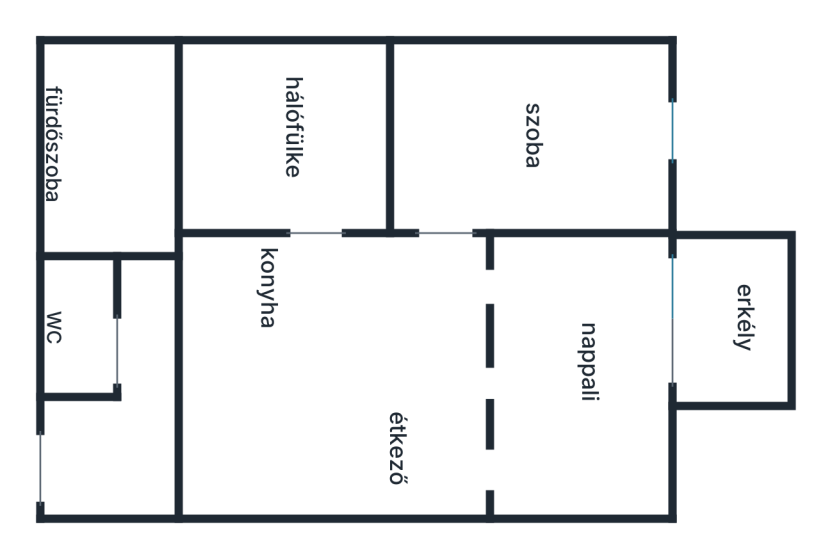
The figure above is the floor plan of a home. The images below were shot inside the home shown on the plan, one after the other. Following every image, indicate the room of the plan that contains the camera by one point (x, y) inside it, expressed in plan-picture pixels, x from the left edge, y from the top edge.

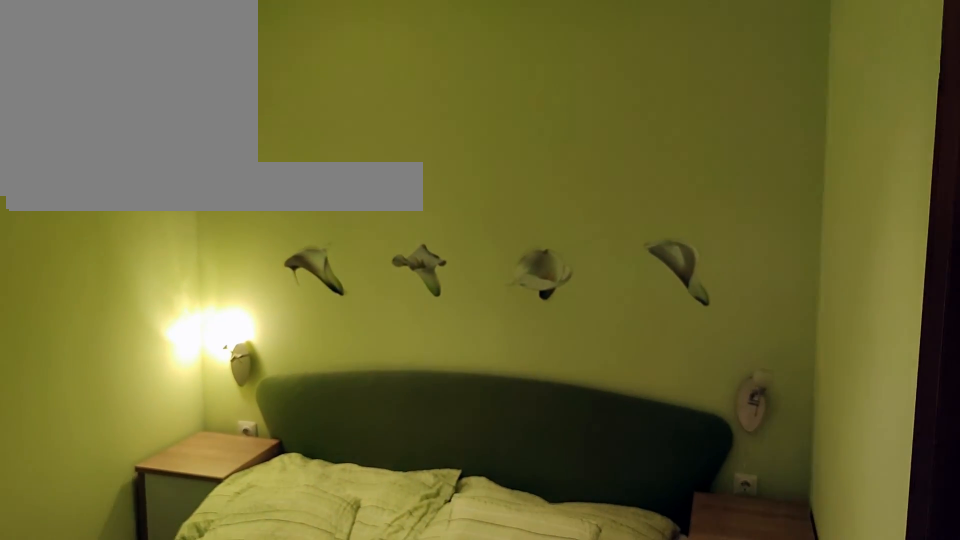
(272, 124)
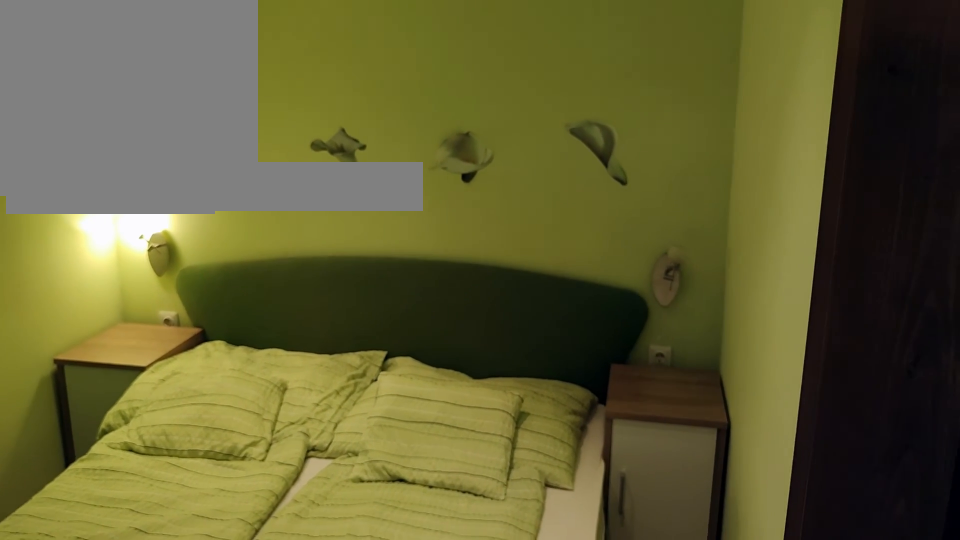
(272, 124)
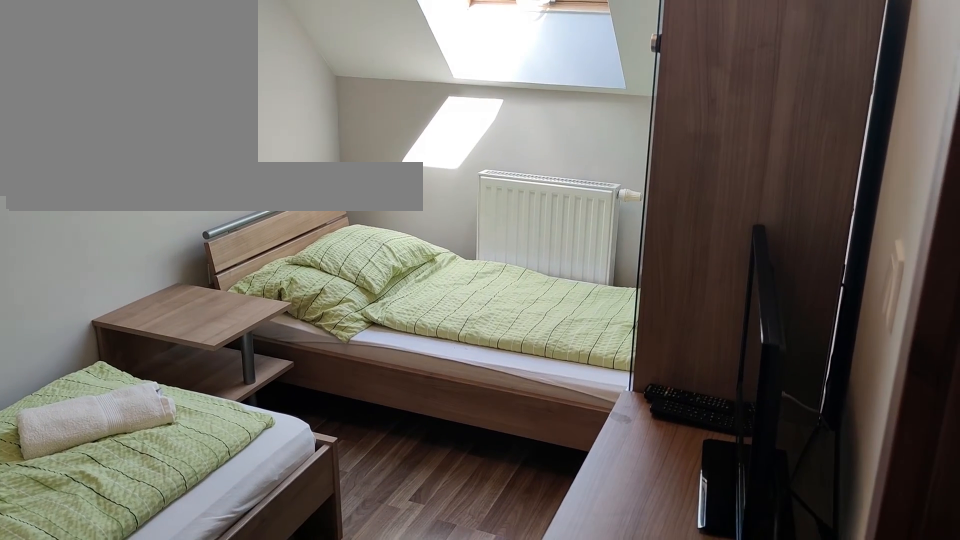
(533, 124)
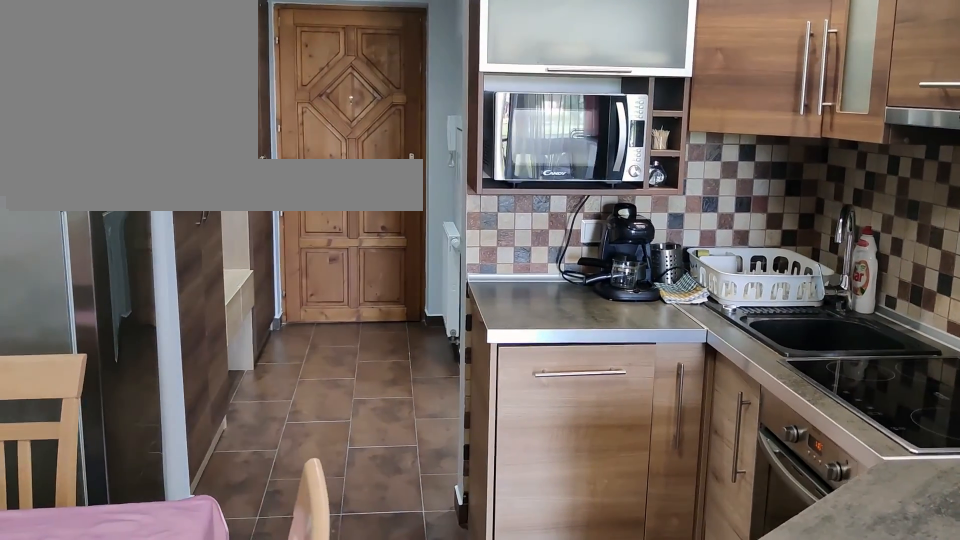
(326, 388)
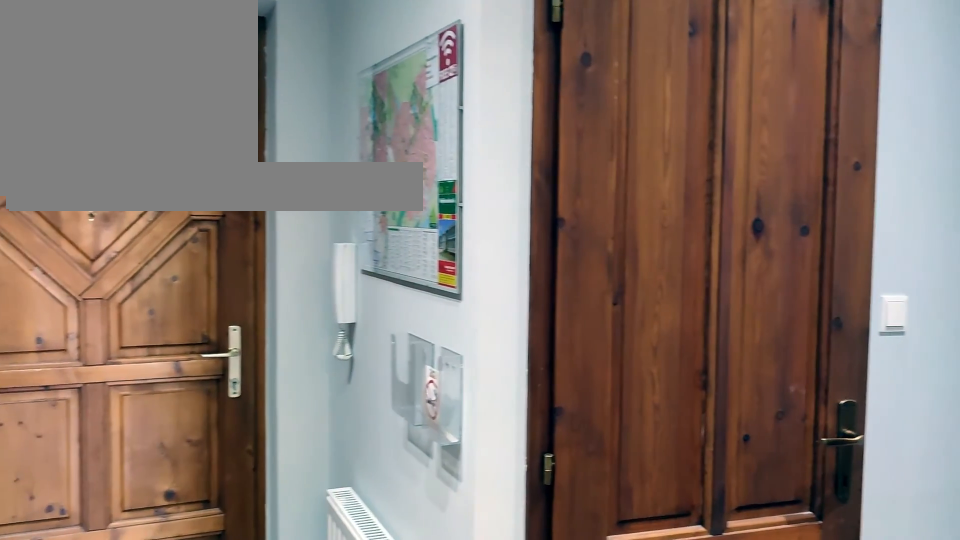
(76, 451)
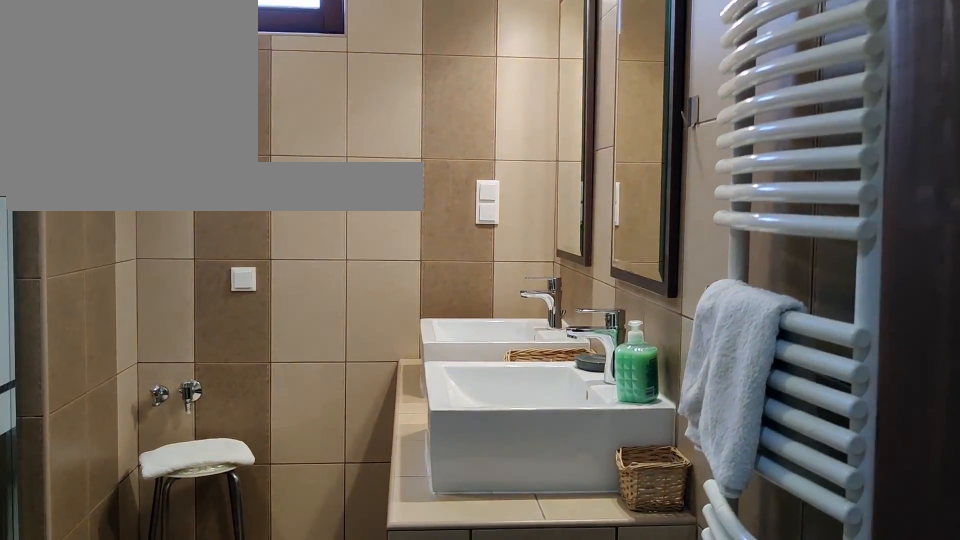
(75, 148)
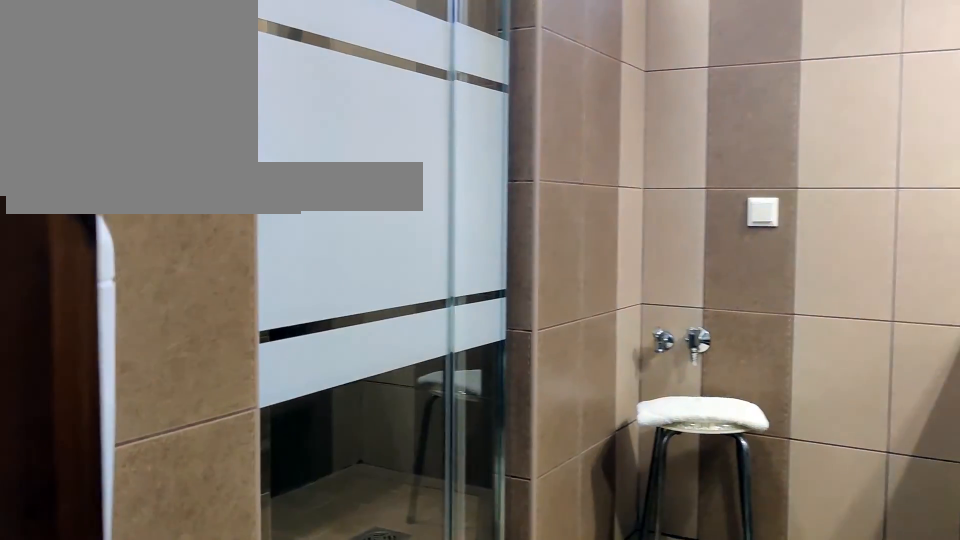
(75, 148)
